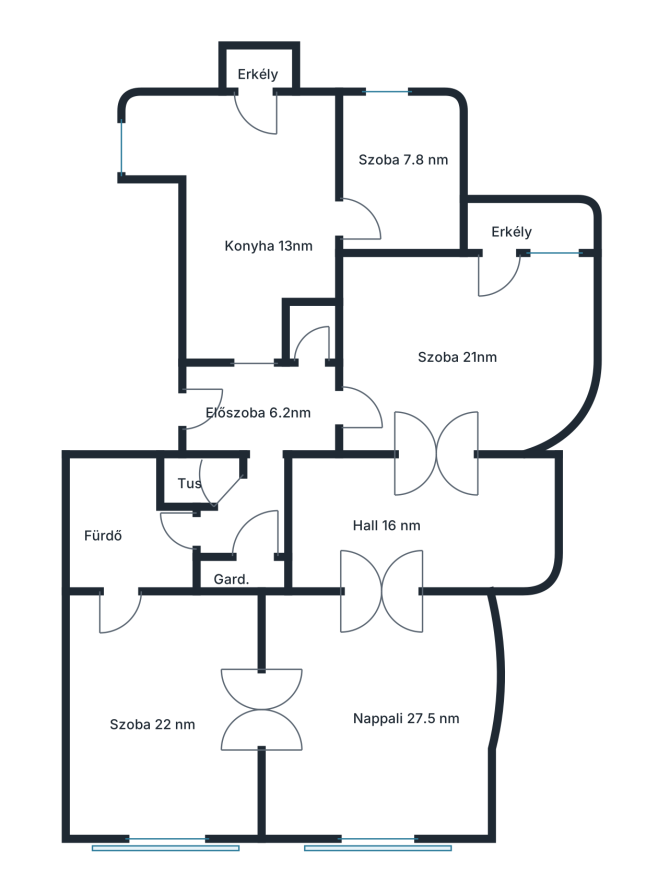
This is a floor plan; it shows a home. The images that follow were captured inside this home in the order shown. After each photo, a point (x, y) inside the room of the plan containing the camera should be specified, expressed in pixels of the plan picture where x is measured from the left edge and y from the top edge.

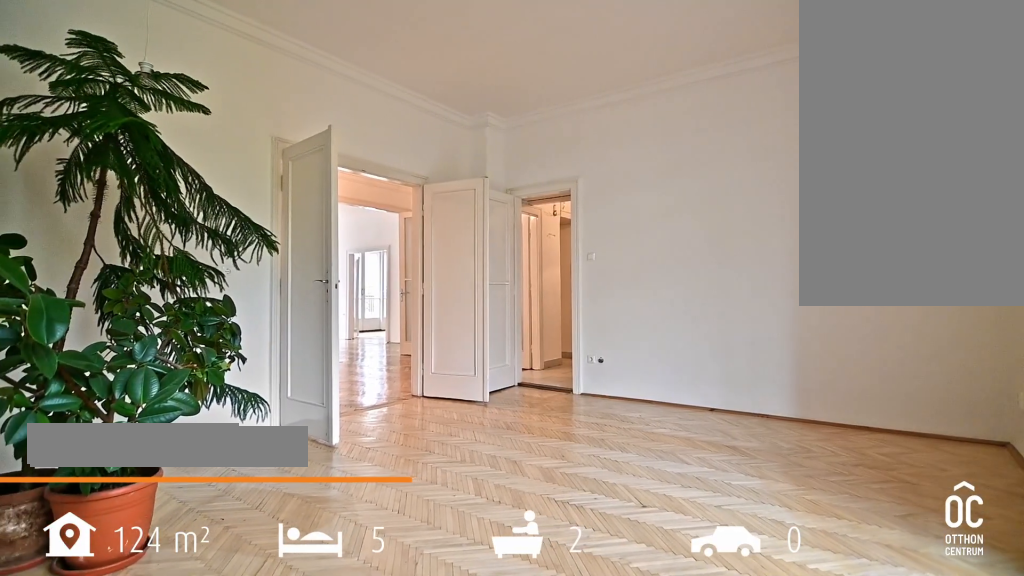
(454, 352)
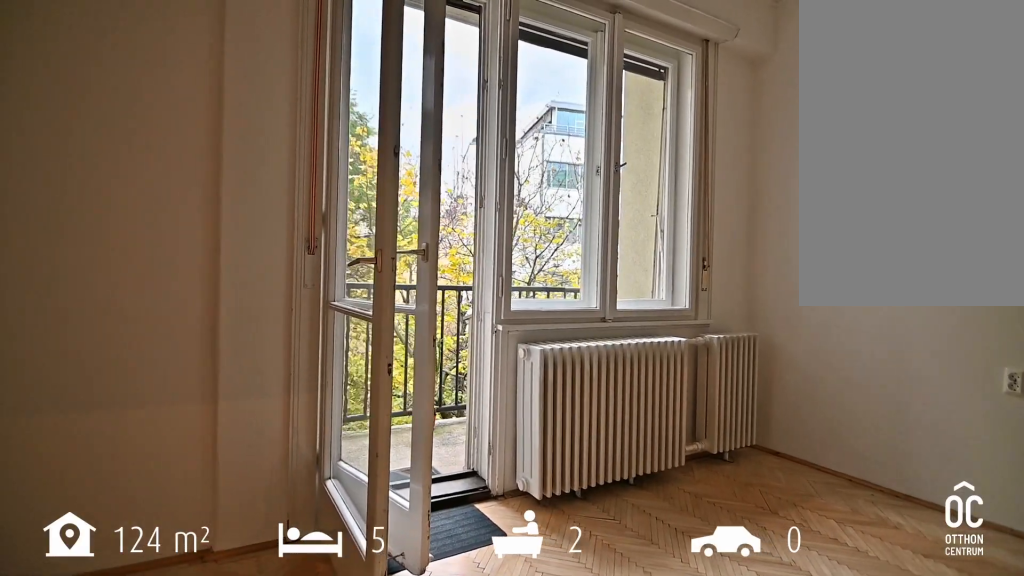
(454, 352)
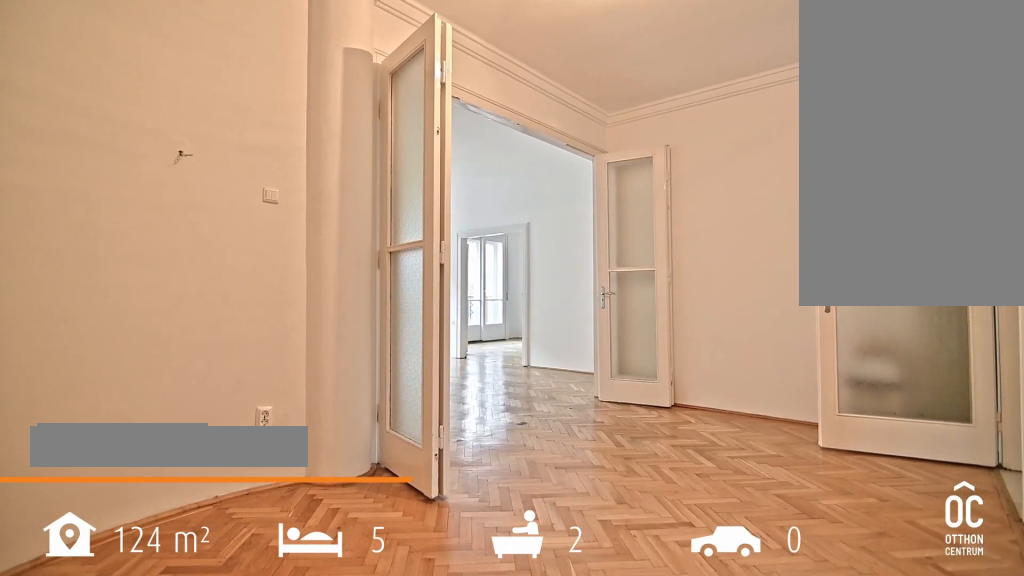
(403, 528)
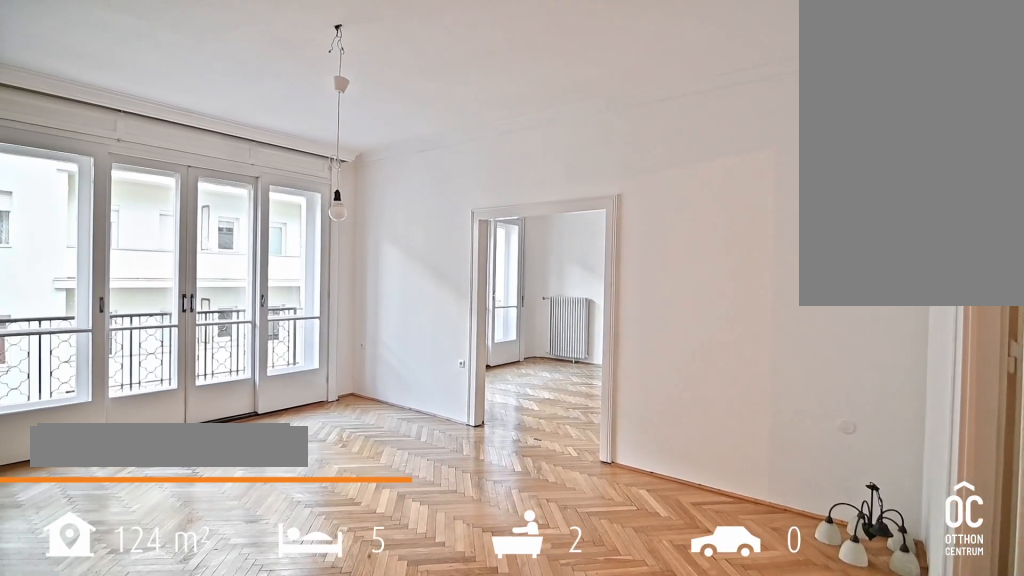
(377, 712)
